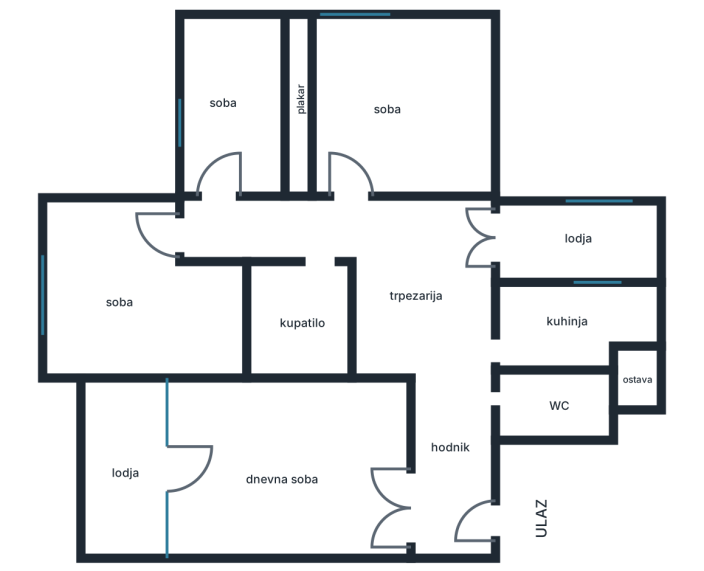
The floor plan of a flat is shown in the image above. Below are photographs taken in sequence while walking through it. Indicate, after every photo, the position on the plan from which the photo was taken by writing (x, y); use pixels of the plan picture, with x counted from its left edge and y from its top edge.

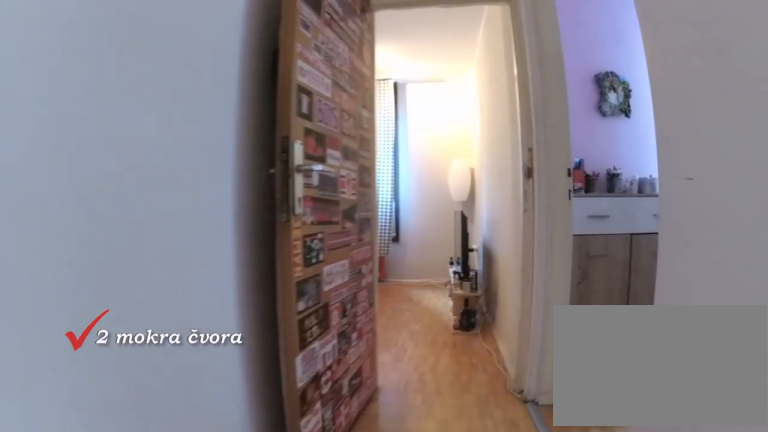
(337, 222)
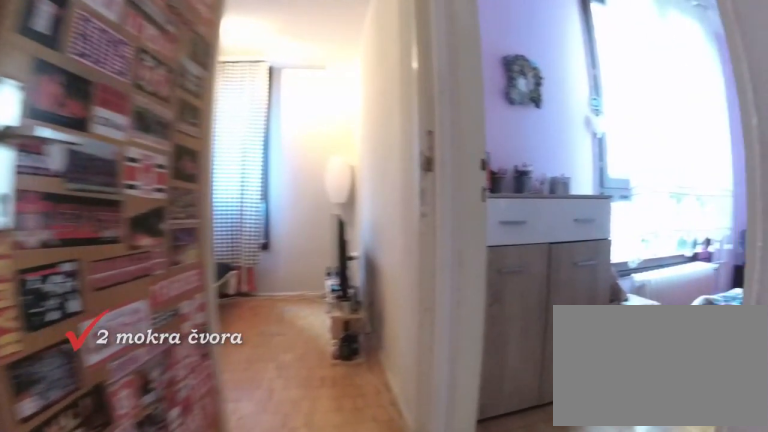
(311, 228)
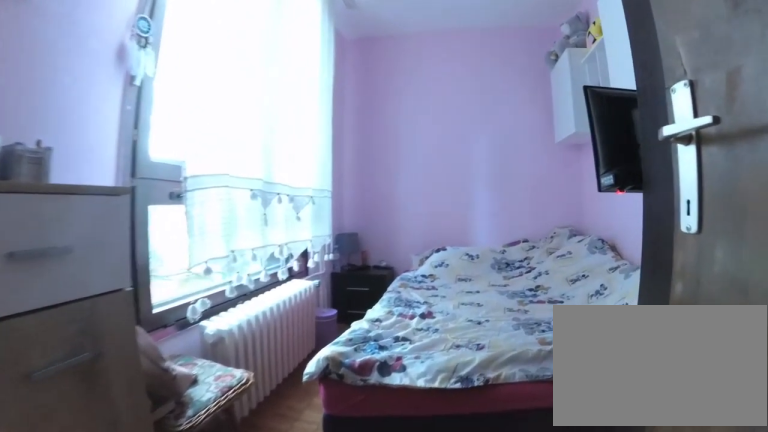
(242, 198)
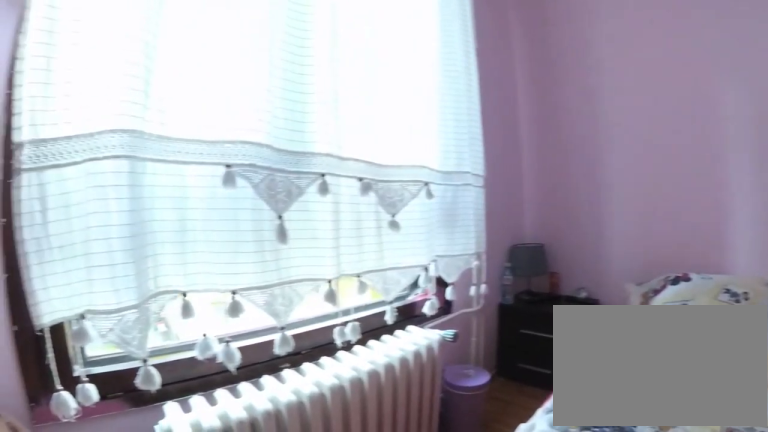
(250, 126)
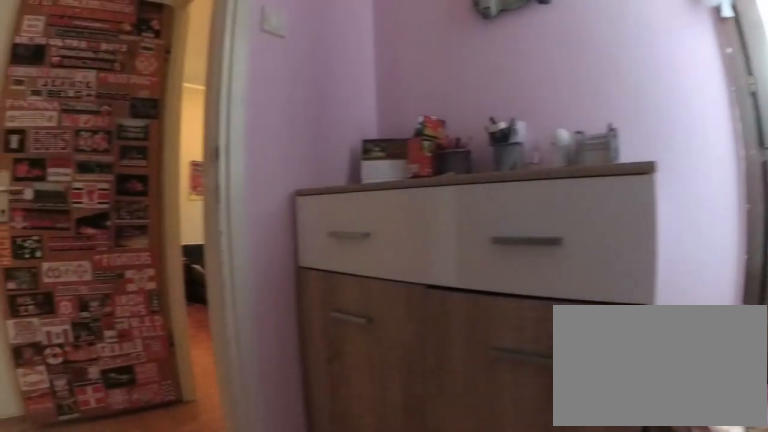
(239, 105)
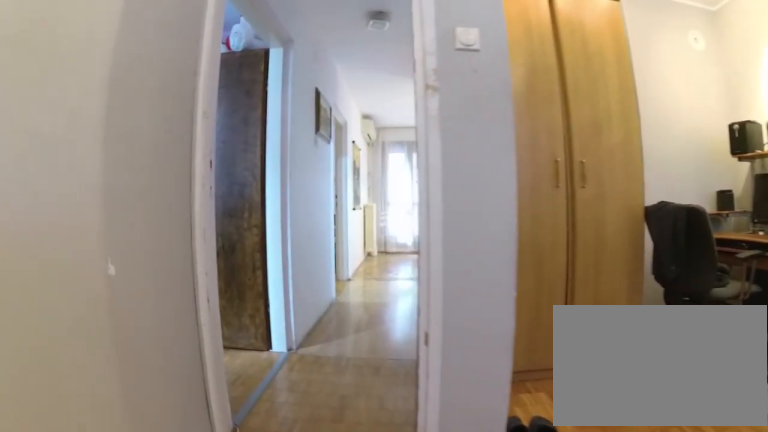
(73, 241)
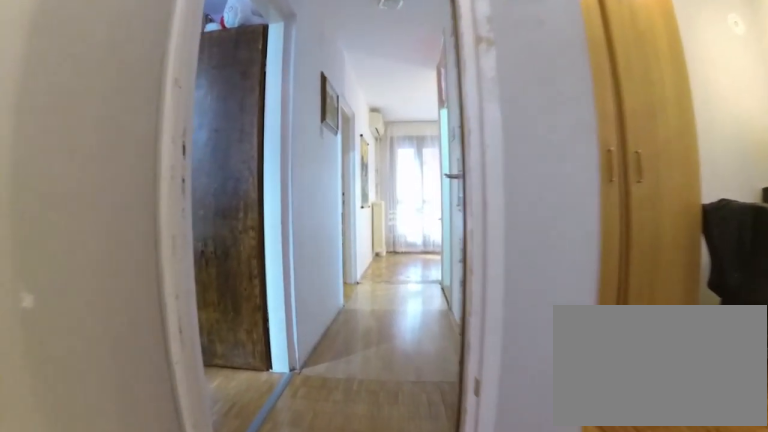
(92, 238)
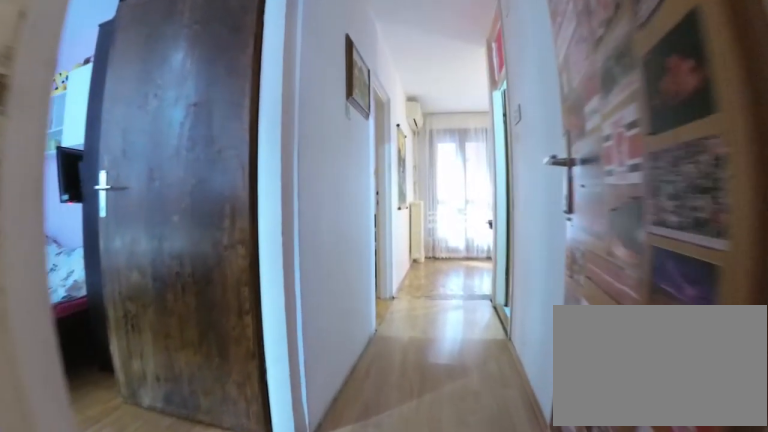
(121, 237)
